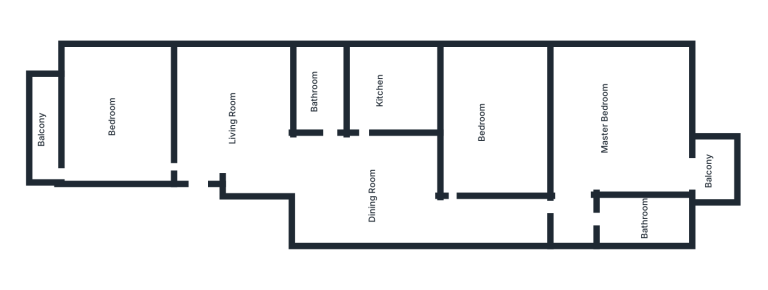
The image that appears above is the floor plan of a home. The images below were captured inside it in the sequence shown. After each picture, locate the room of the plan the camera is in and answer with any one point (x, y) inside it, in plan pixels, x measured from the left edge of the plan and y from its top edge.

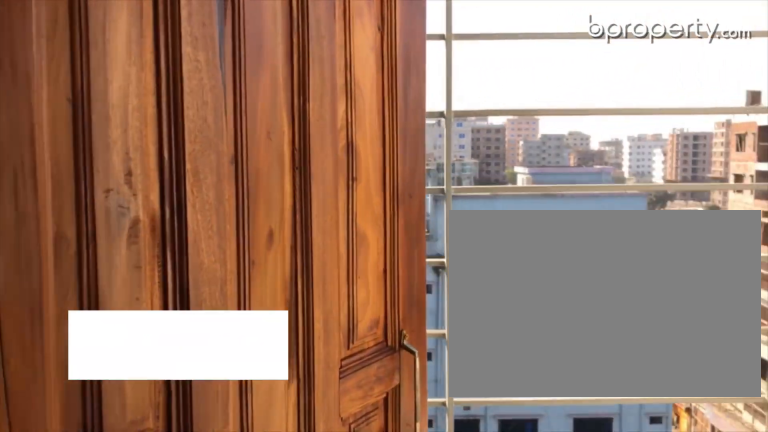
(55, 165)
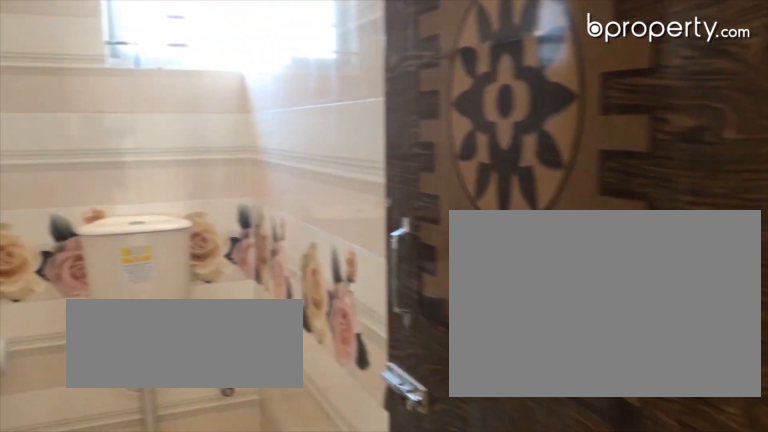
(318, 81)
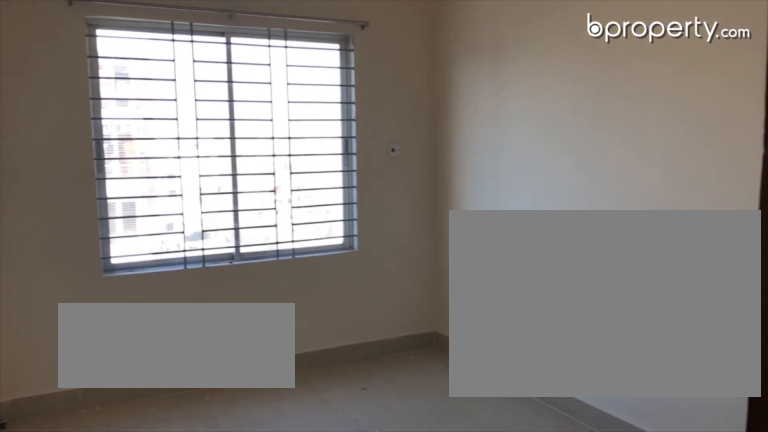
(501, 115)
